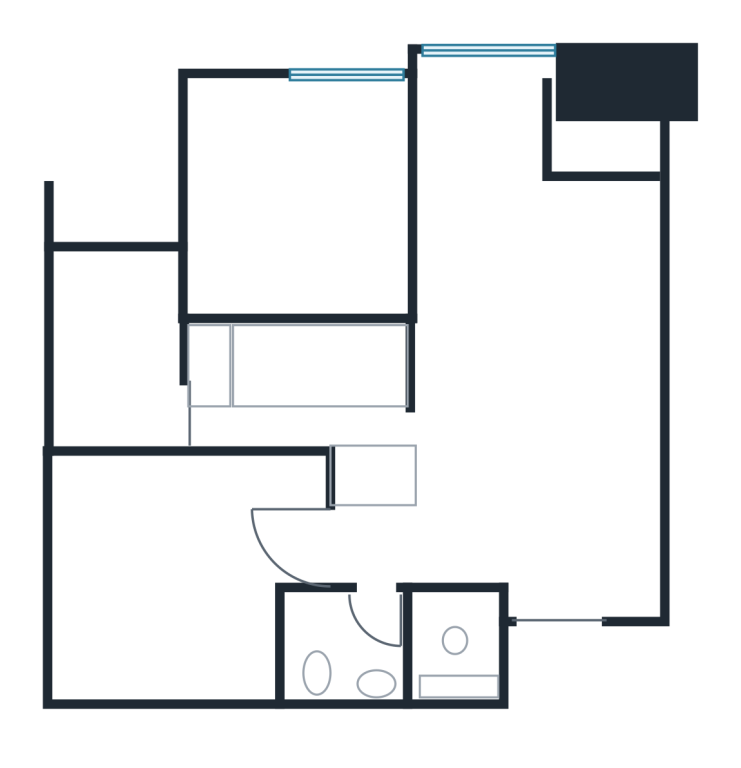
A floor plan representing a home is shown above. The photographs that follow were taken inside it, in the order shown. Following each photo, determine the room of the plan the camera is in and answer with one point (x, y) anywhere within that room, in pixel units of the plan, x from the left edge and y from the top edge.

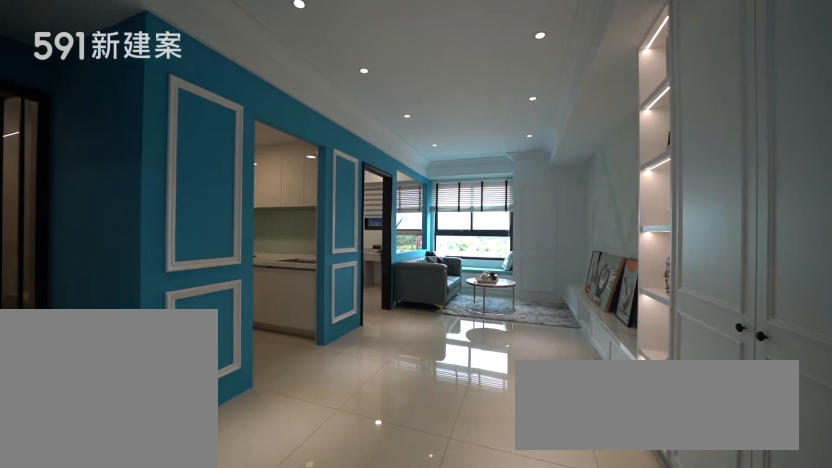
(537, 446)
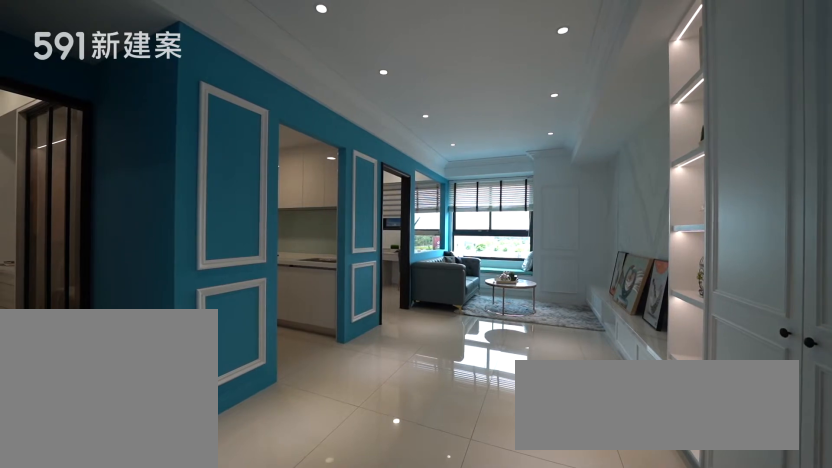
(537, 446)
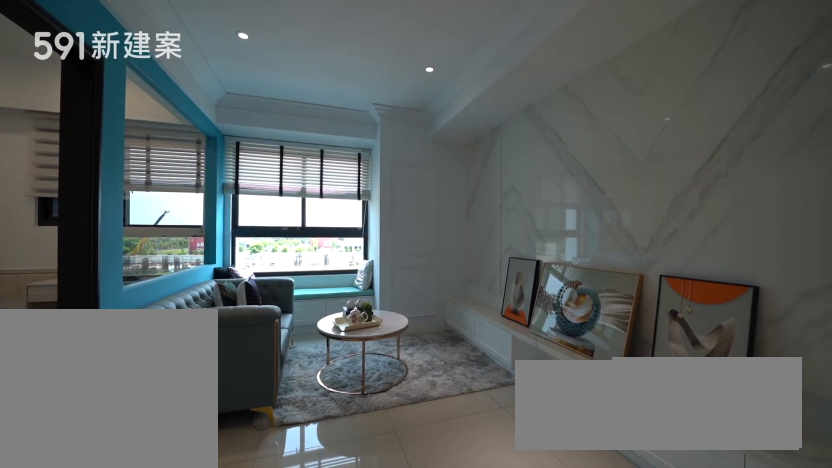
(528, 238)
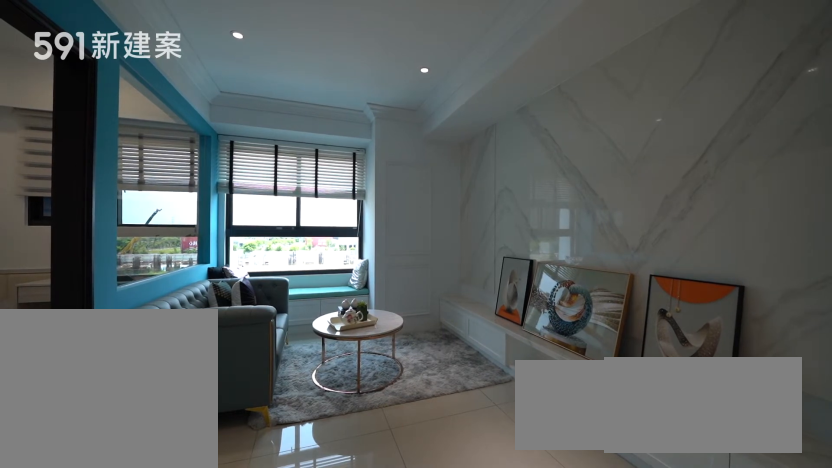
(528, 238)
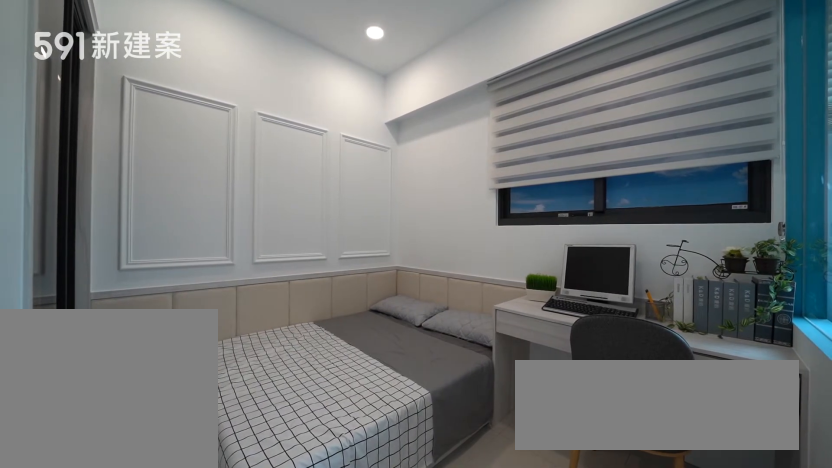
(296, 194)
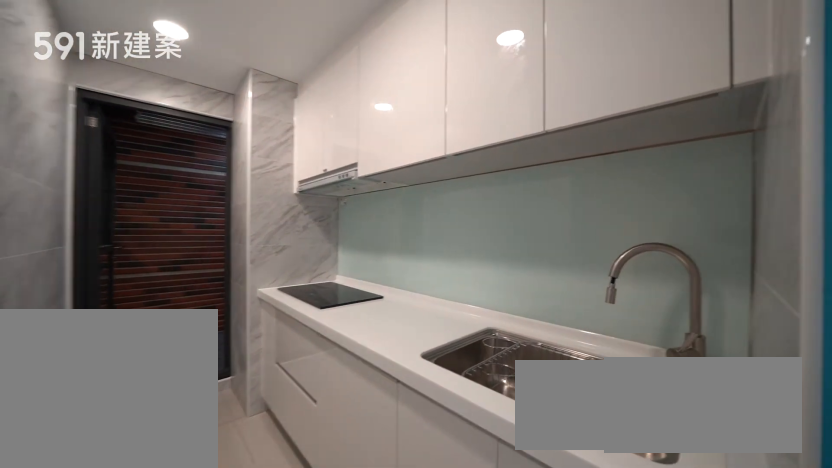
(304, 392)
